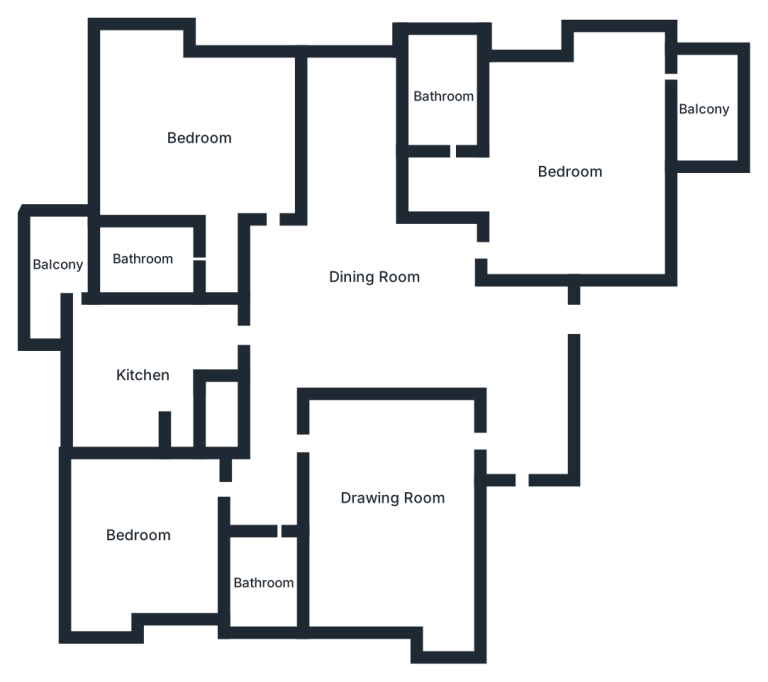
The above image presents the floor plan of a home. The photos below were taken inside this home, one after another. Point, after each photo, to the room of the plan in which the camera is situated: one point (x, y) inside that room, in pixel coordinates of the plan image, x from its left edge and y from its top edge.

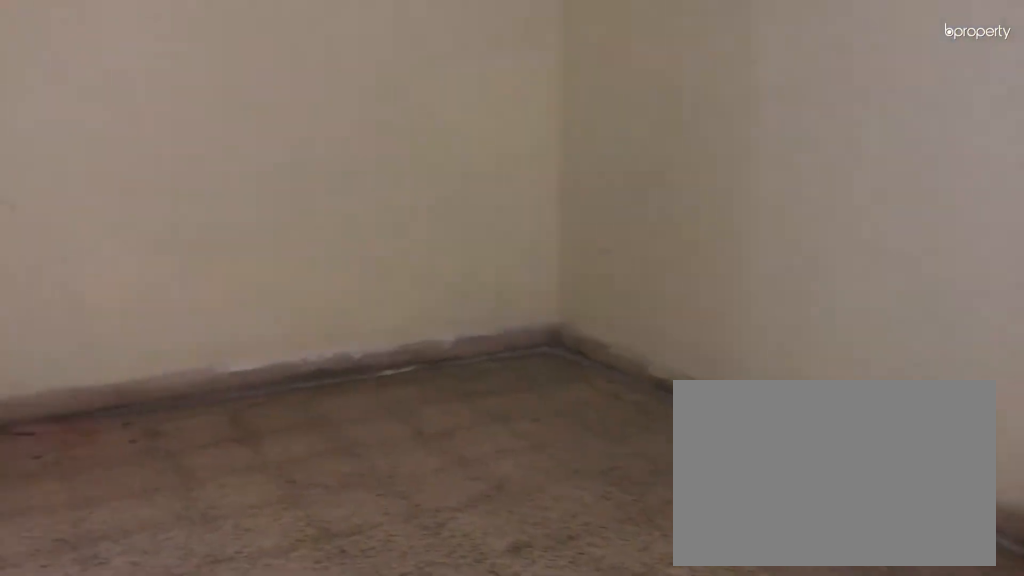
(198, 144)
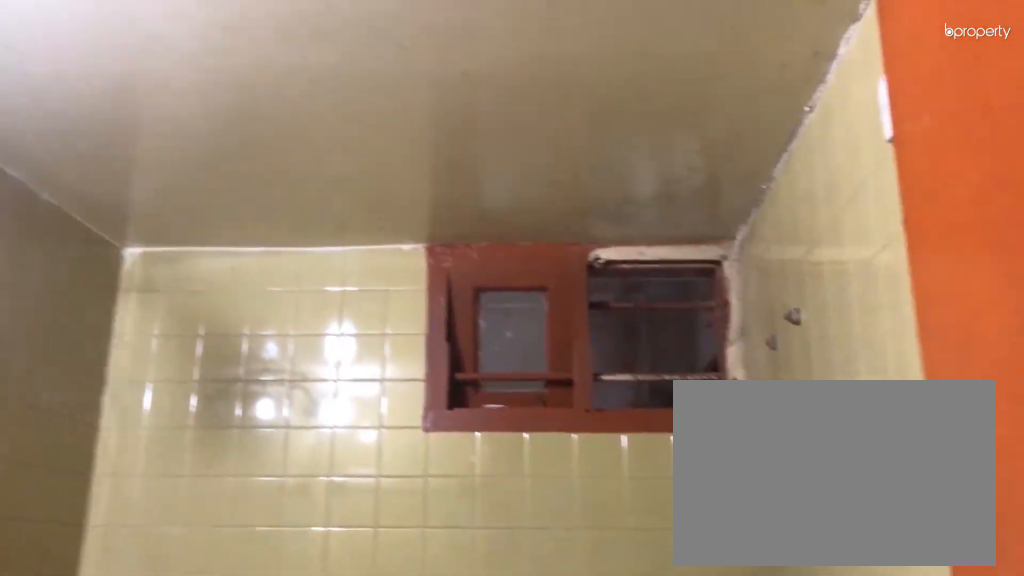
(143, 259)
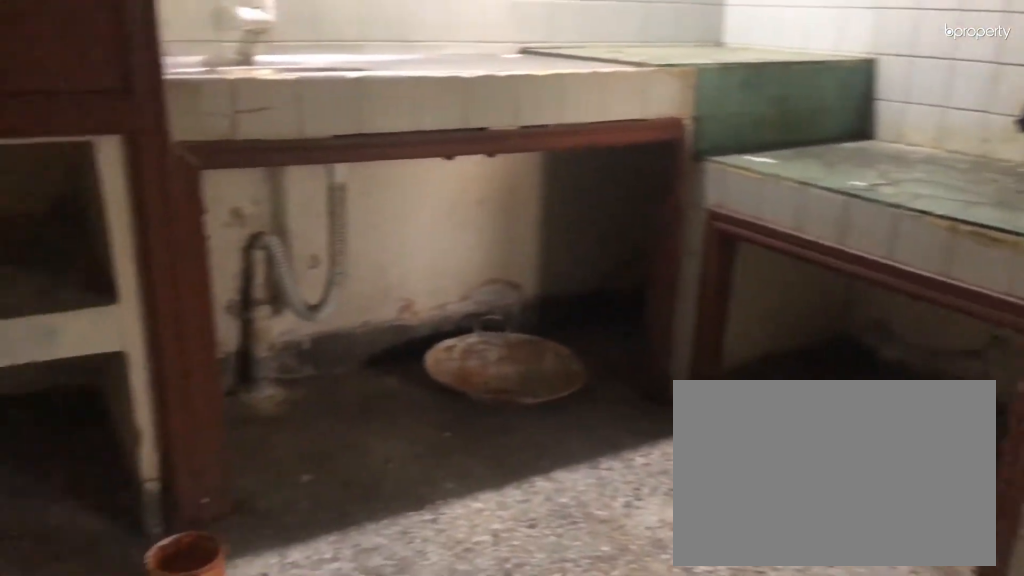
(138, 384)
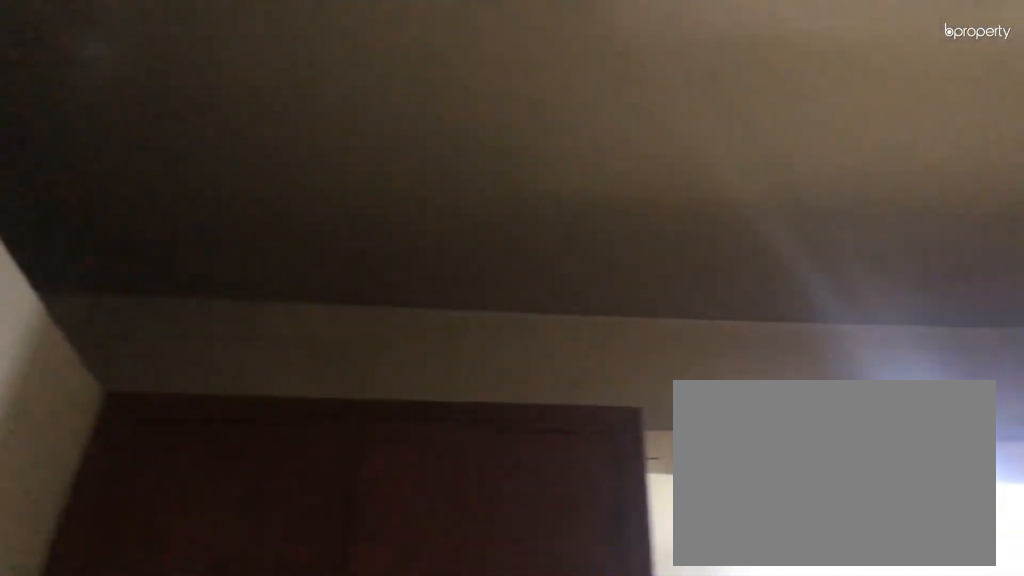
(138, 384)
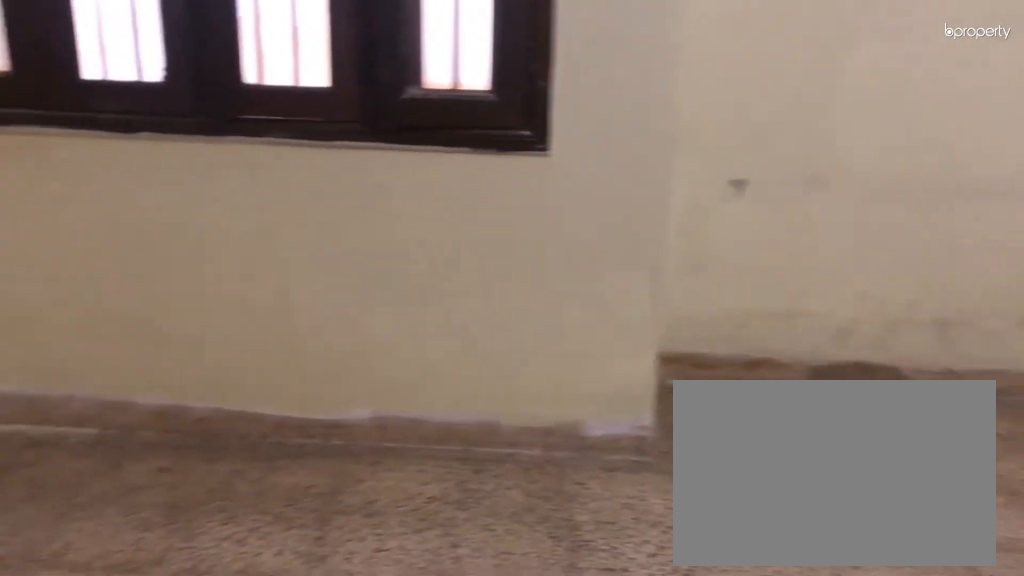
(143, 533)
